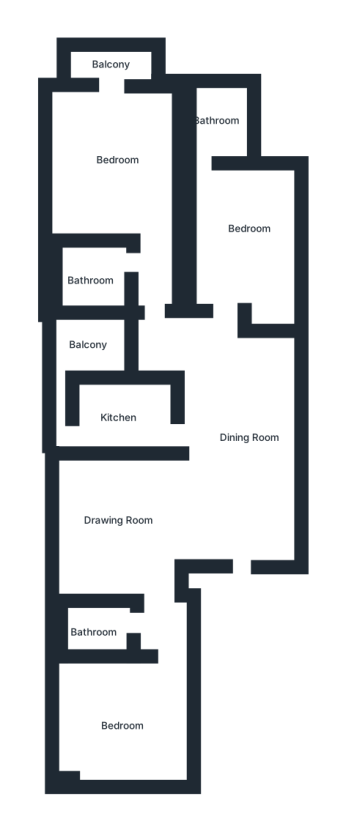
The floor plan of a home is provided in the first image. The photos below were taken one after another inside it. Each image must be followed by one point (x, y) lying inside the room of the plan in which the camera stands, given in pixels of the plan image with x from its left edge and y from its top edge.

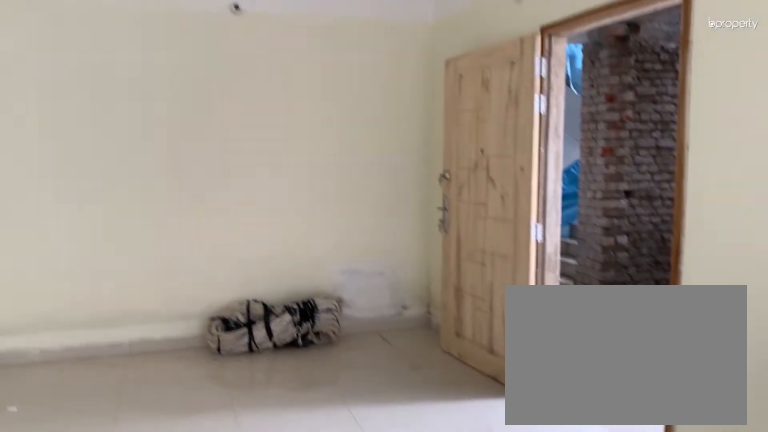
(111, 514)
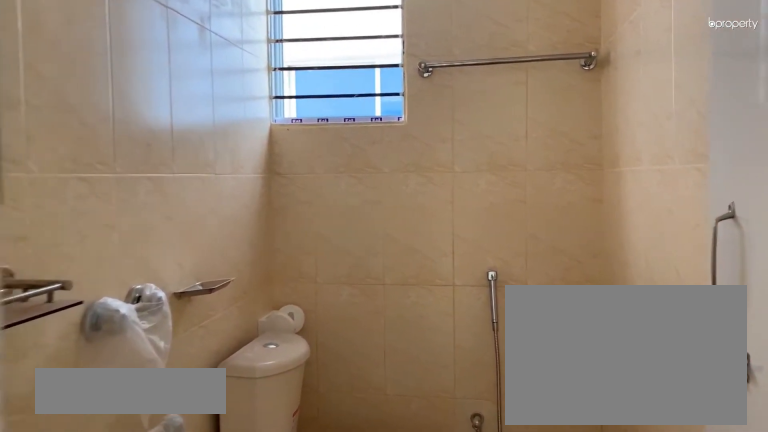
(100, 624)
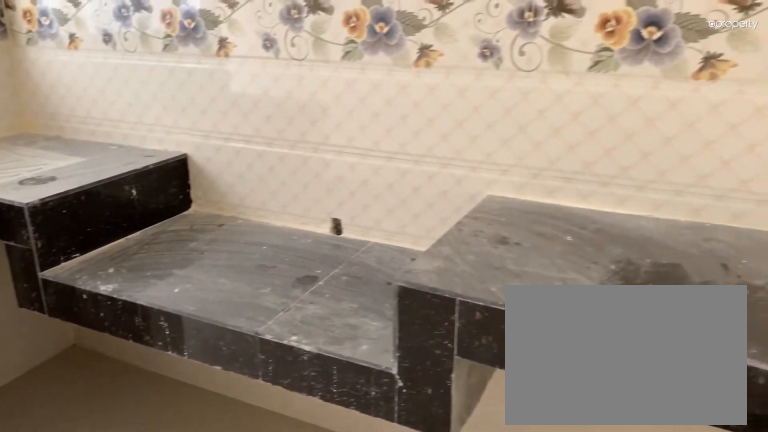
(123, 413)
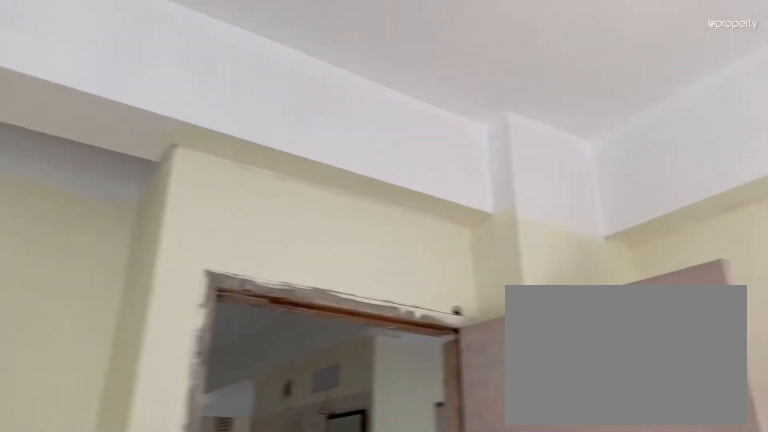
(237, 238)
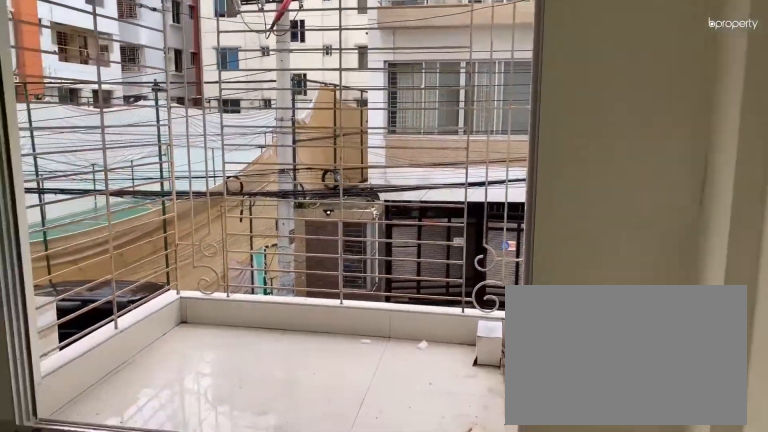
(108, 149)
